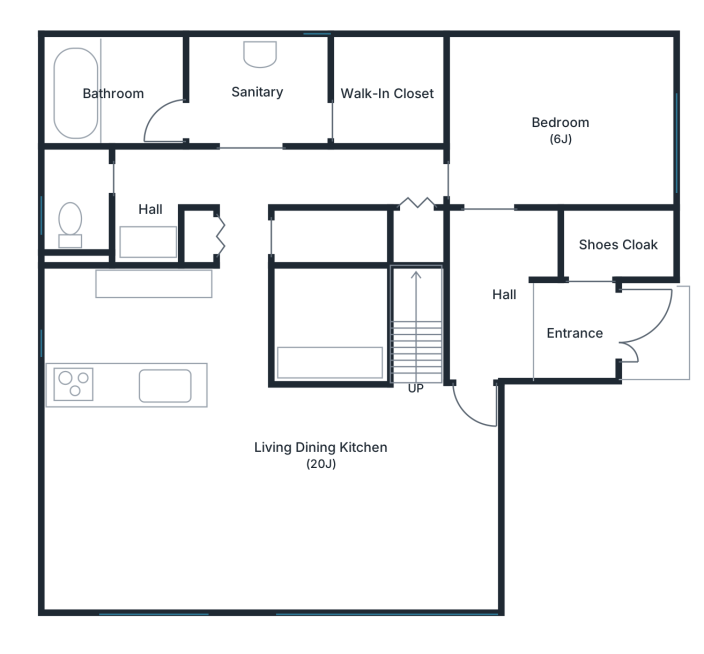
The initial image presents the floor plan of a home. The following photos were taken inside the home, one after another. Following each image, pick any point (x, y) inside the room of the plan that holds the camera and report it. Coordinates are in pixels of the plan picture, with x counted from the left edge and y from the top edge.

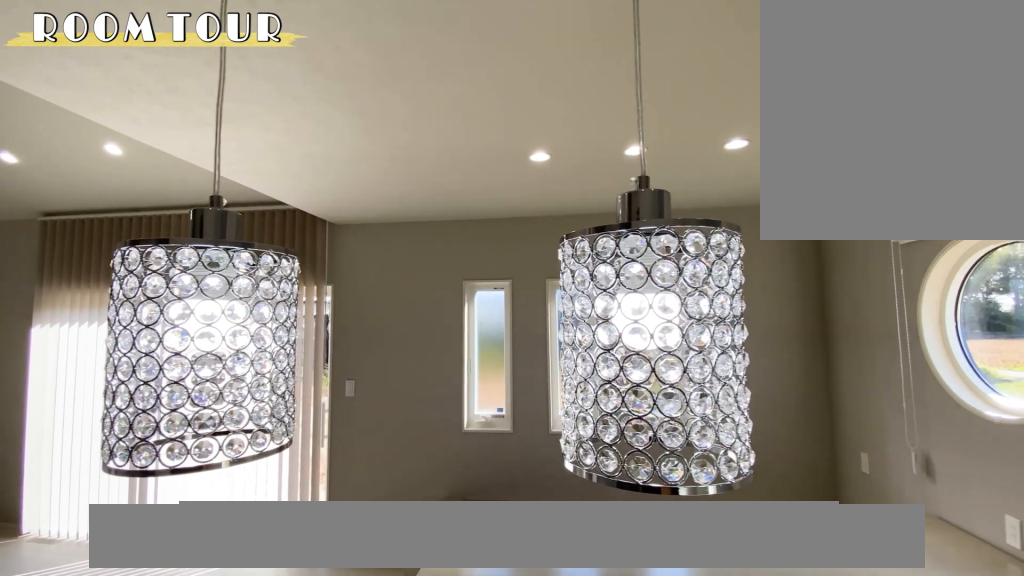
(125, 329)
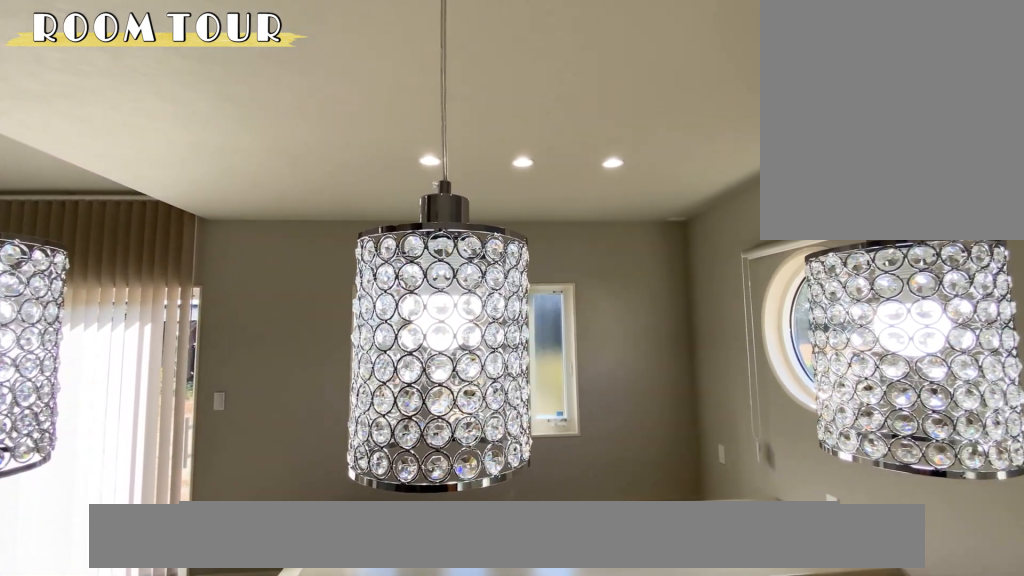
(125, 329)
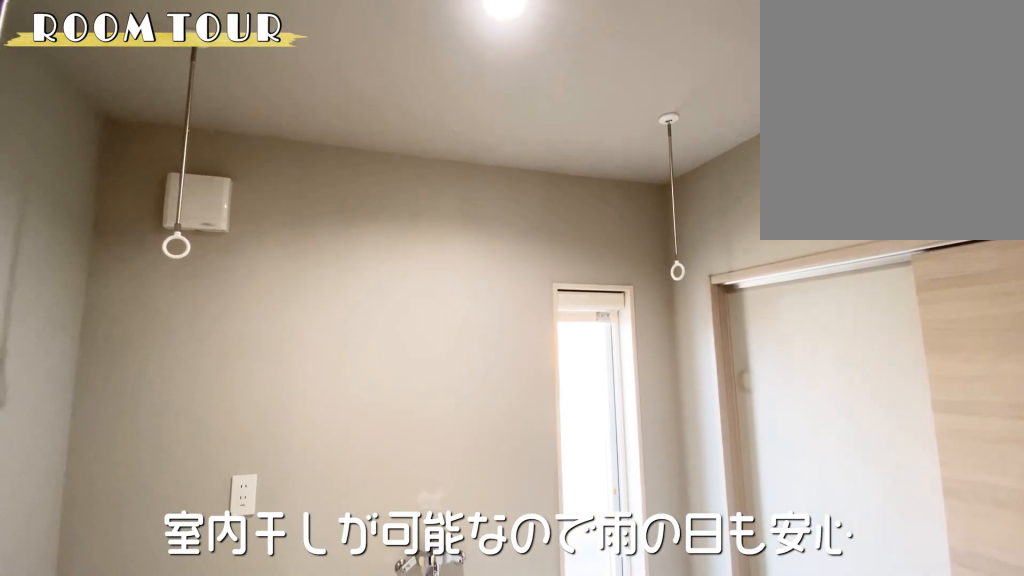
(260, 93)
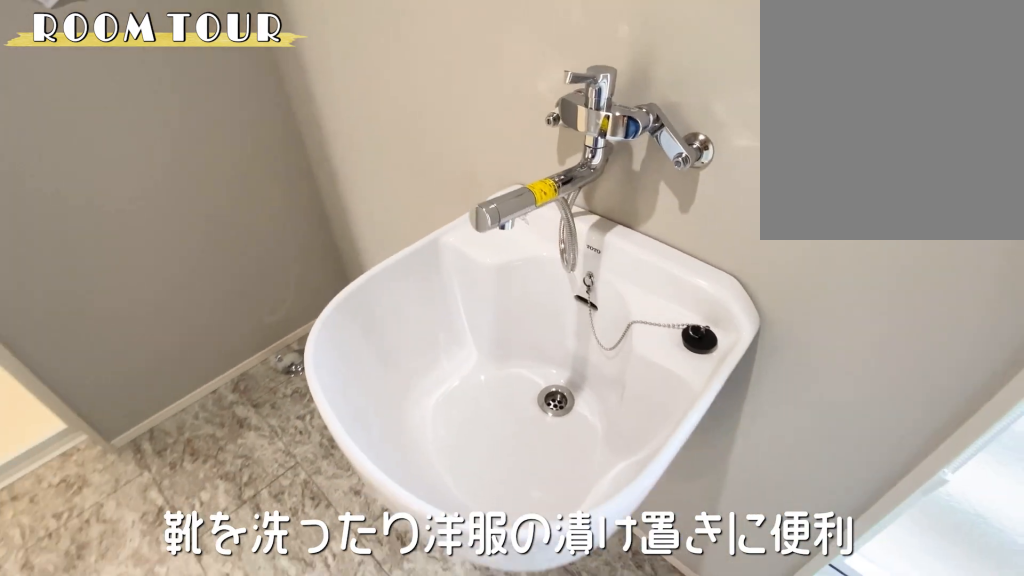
(259, 93)
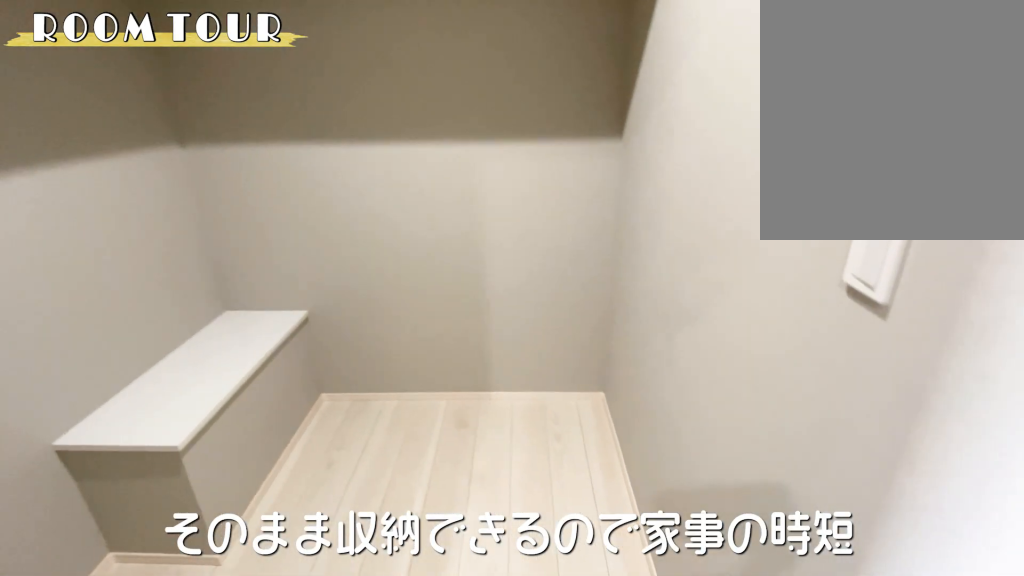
(389, 93)
